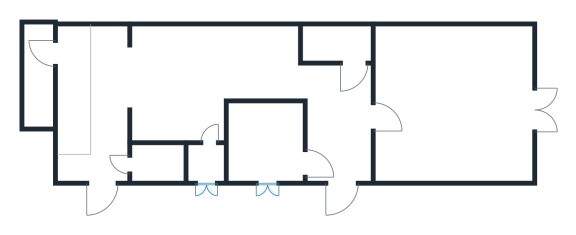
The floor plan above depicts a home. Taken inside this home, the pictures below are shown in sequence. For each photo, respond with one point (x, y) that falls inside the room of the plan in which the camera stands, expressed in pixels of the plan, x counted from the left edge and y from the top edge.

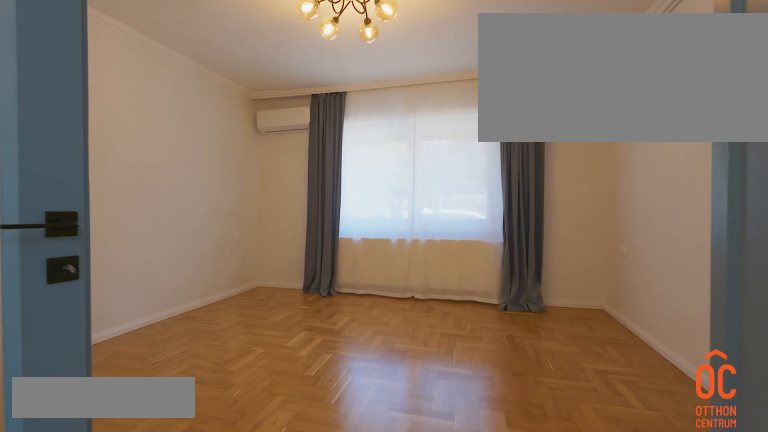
(463, 108)
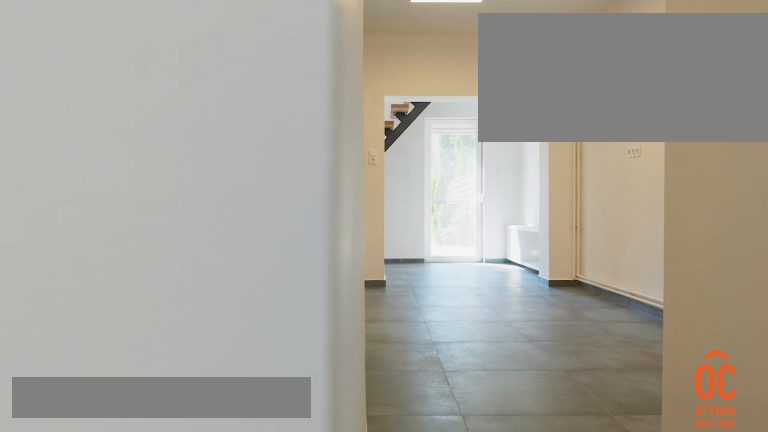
(227, 65)
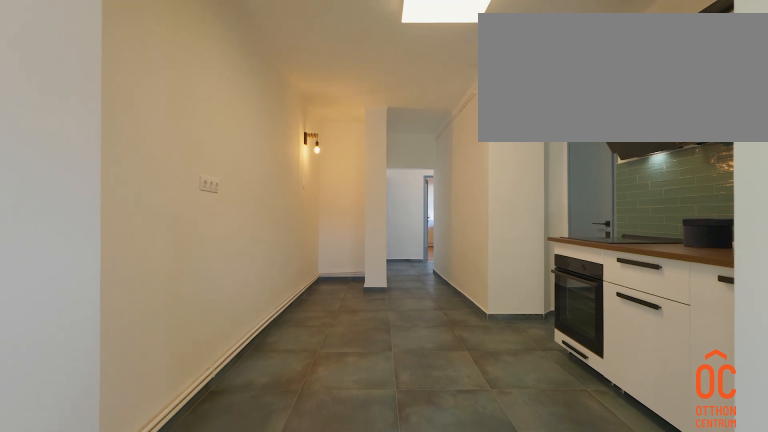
(227, 65)
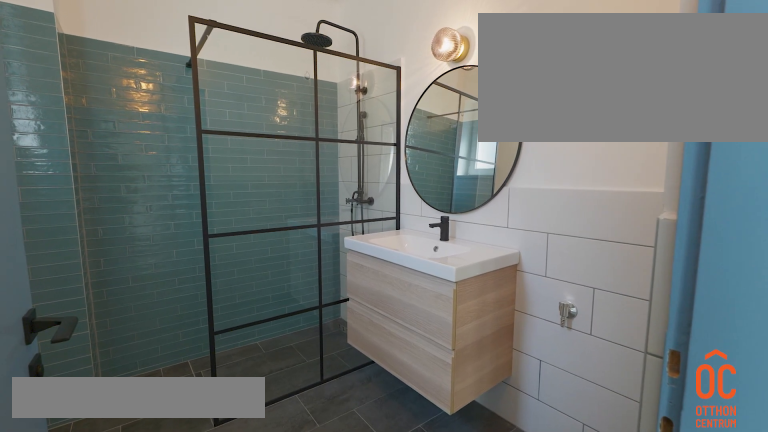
(259, 143)
